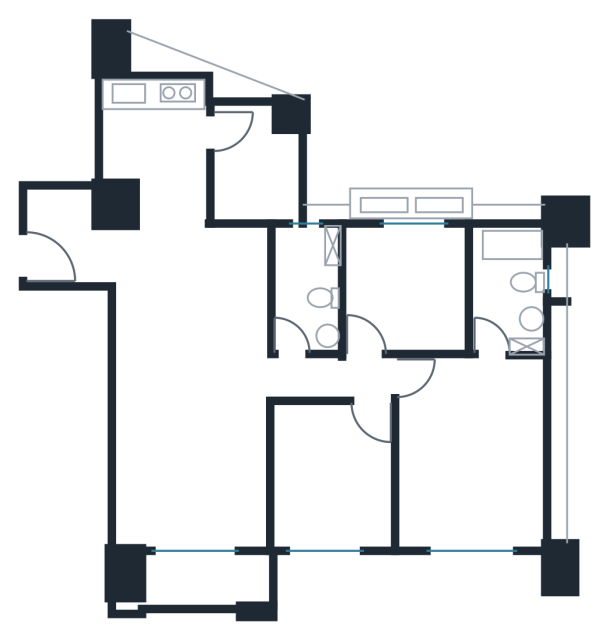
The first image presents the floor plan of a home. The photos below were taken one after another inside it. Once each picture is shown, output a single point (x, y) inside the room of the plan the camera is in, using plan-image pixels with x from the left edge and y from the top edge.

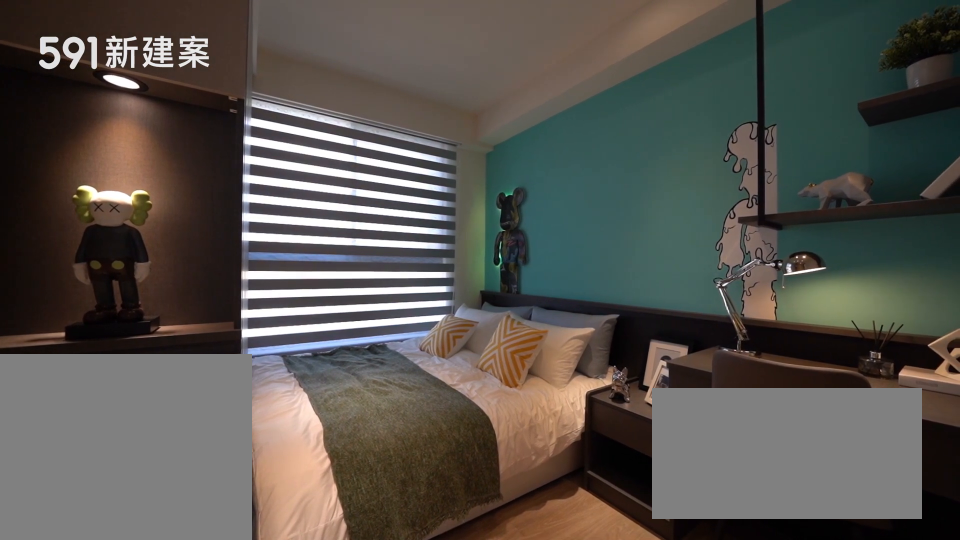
(329, 479)
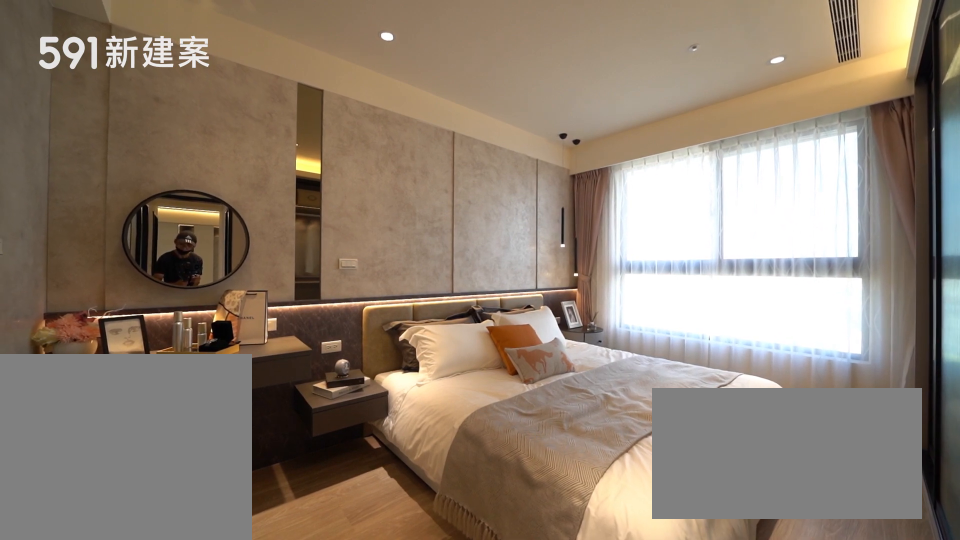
(471, 456)
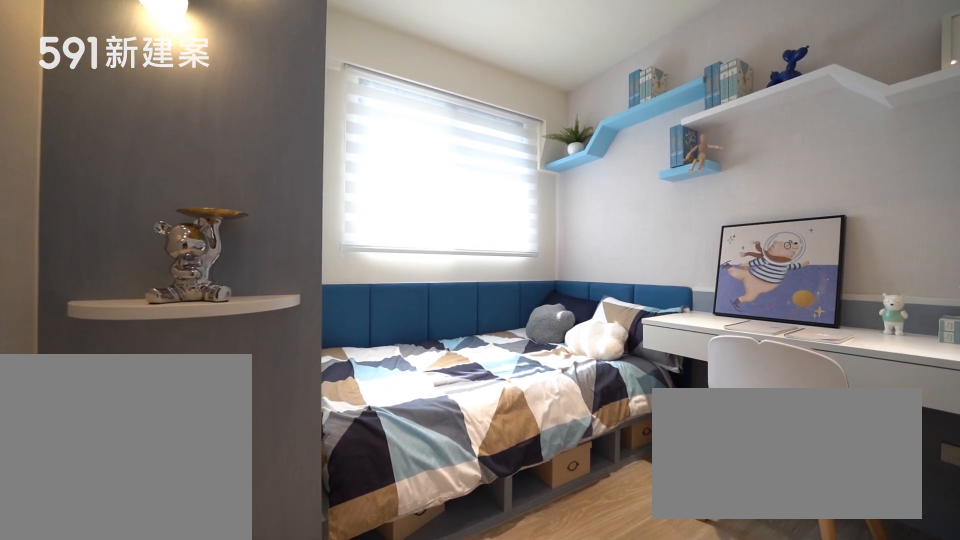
(409, 287)
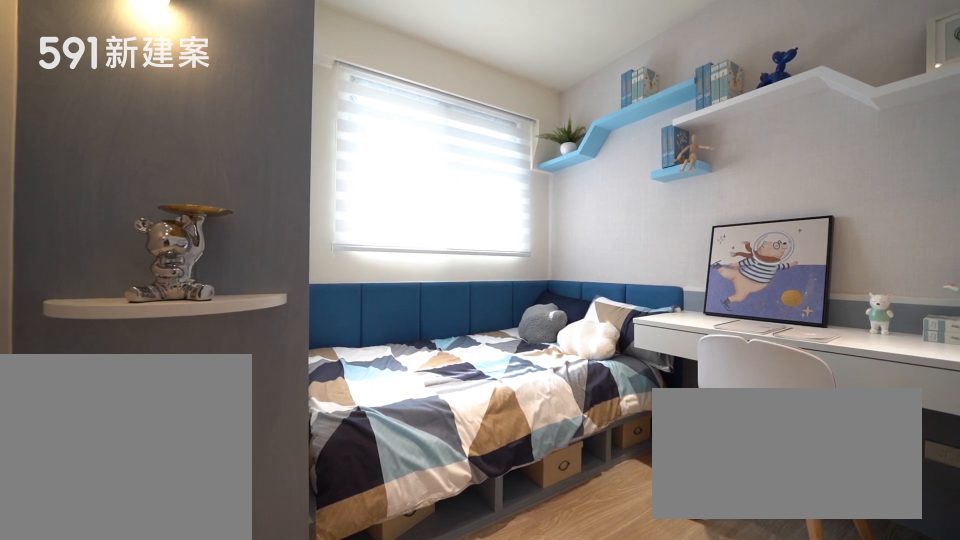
(409, 287)
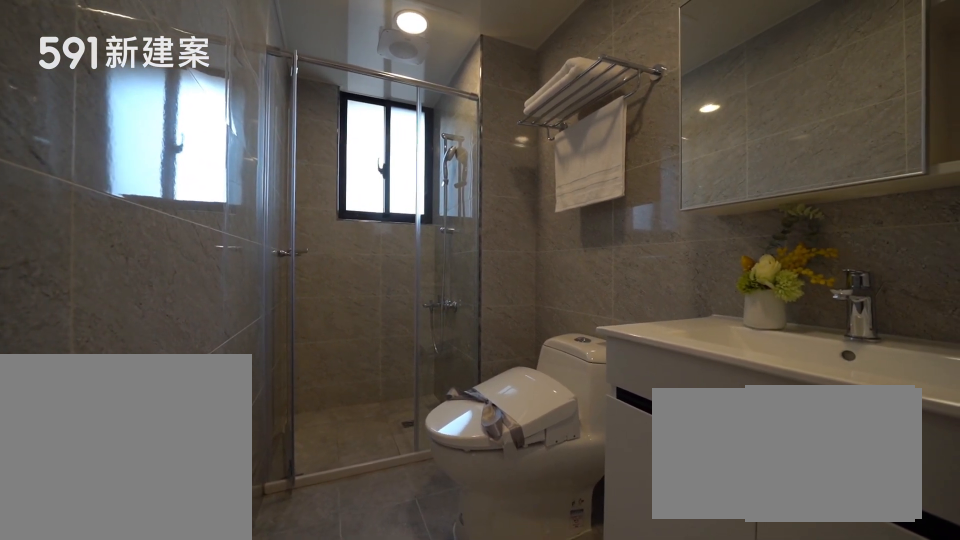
(307, 290)
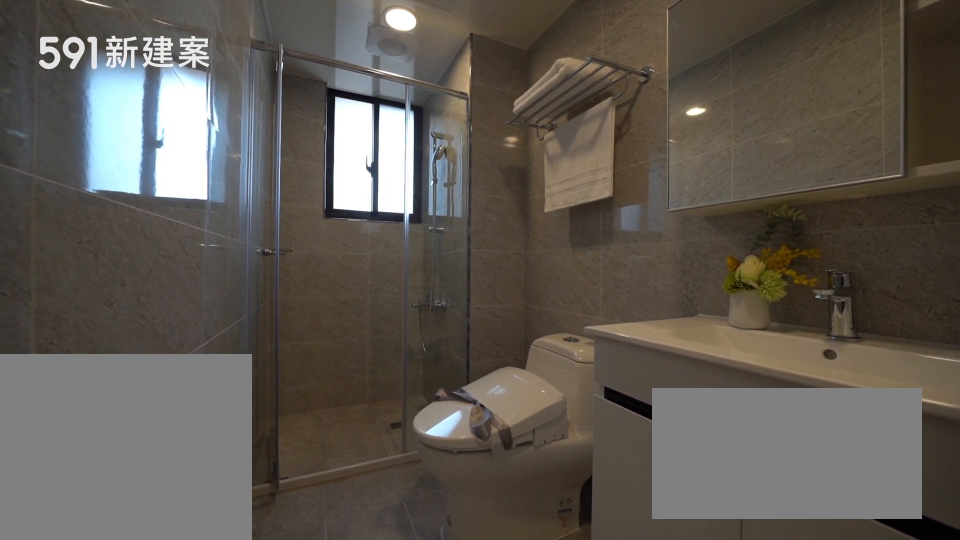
(307, 290)
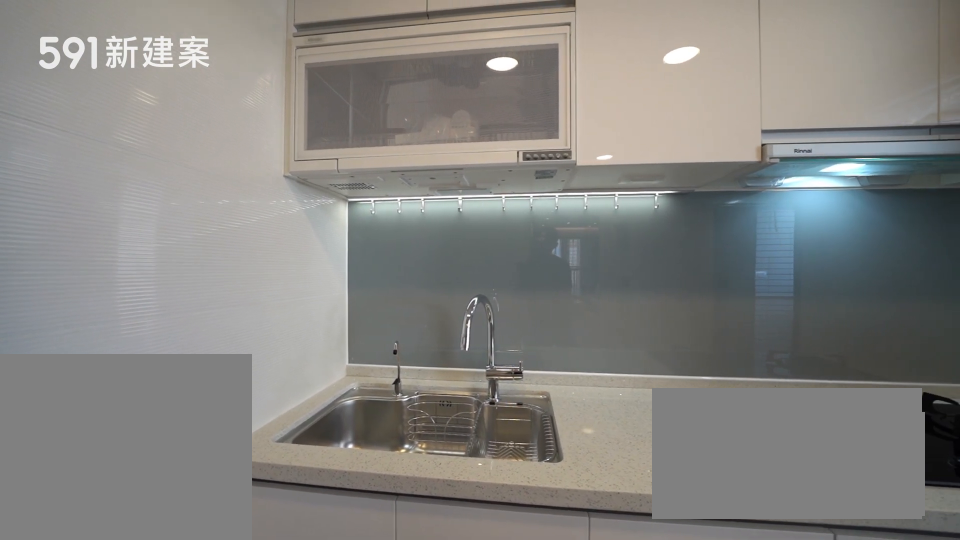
(155, 139)
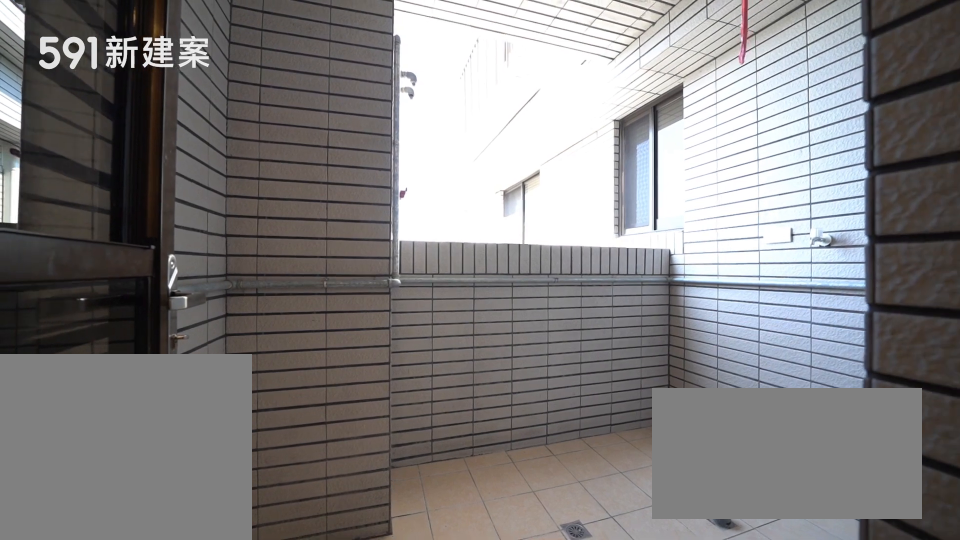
(258, 166)
